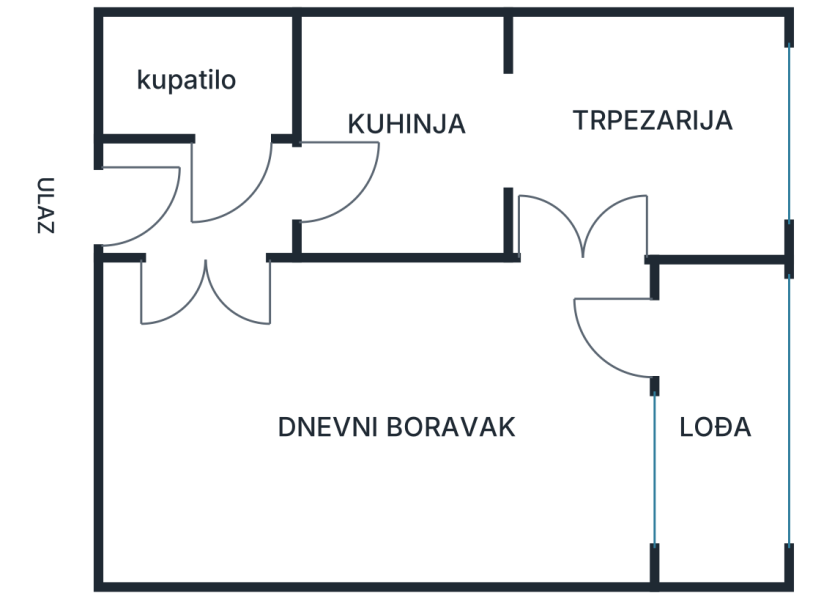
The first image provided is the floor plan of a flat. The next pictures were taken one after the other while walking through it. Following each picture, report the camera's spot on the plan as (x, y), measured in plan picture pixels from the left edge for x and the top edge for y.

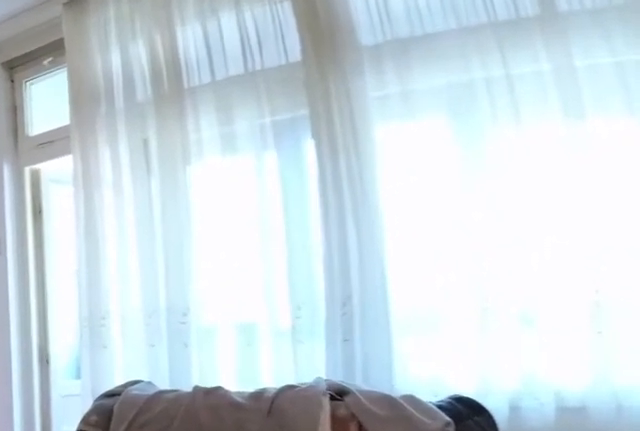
(468, 409)
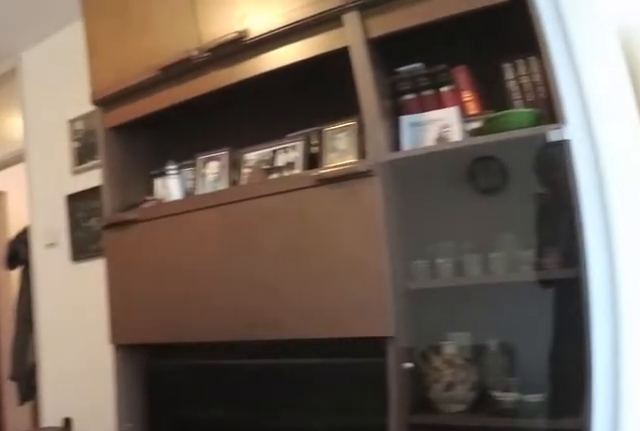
(539, 420)
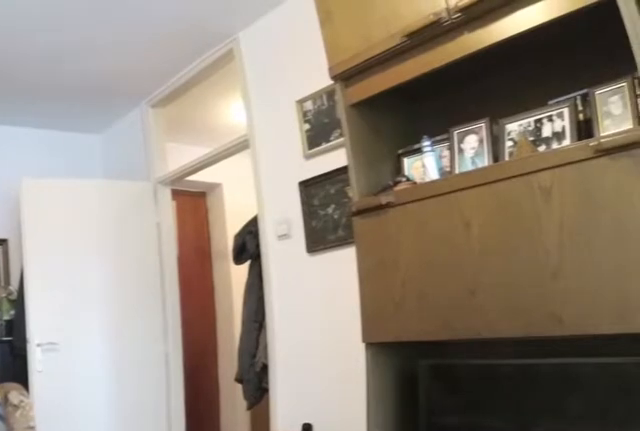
(561, 402)
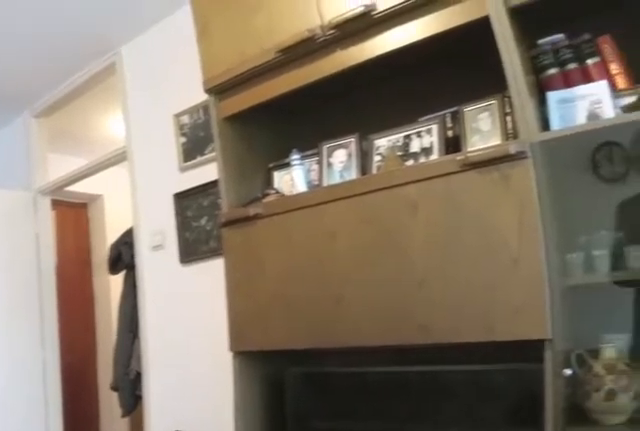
(556, 402)
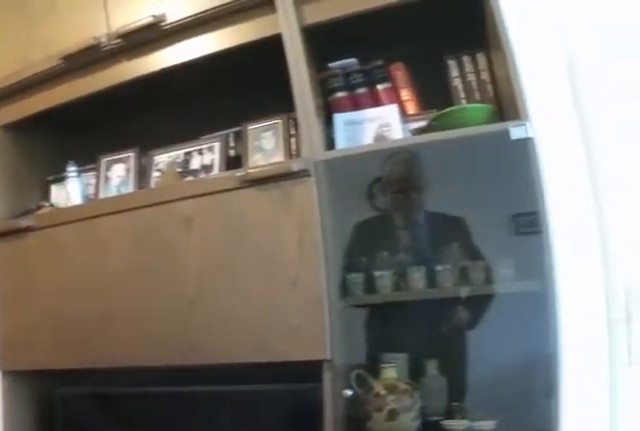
(546, 399)
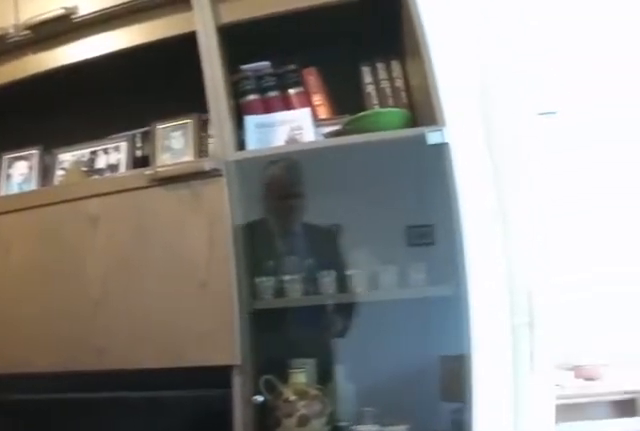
(544, 398)
